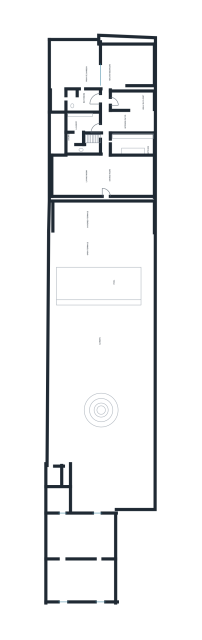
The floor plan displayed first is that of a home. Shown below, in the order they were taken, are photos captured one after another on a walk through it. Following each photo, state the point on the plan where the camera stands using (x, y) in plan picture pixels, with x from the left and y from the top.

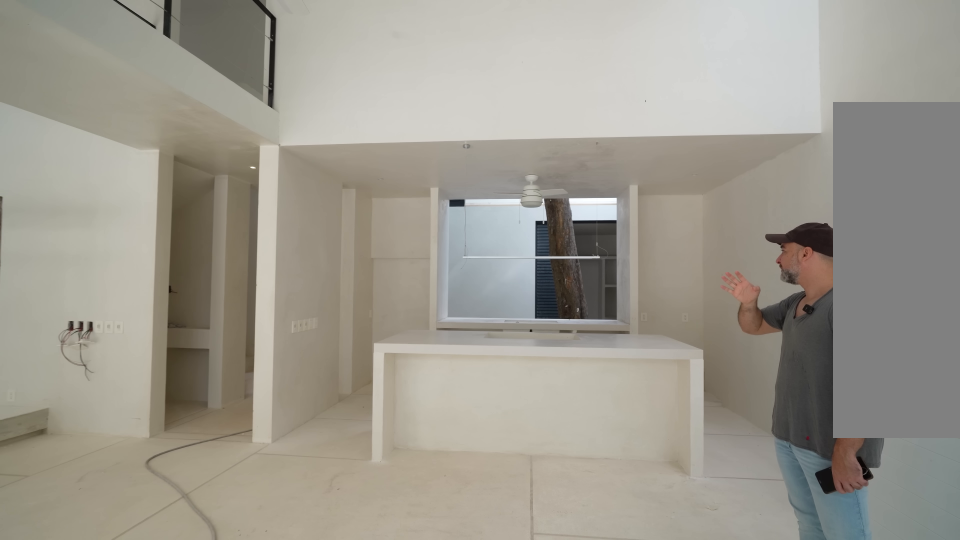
(140, 174)
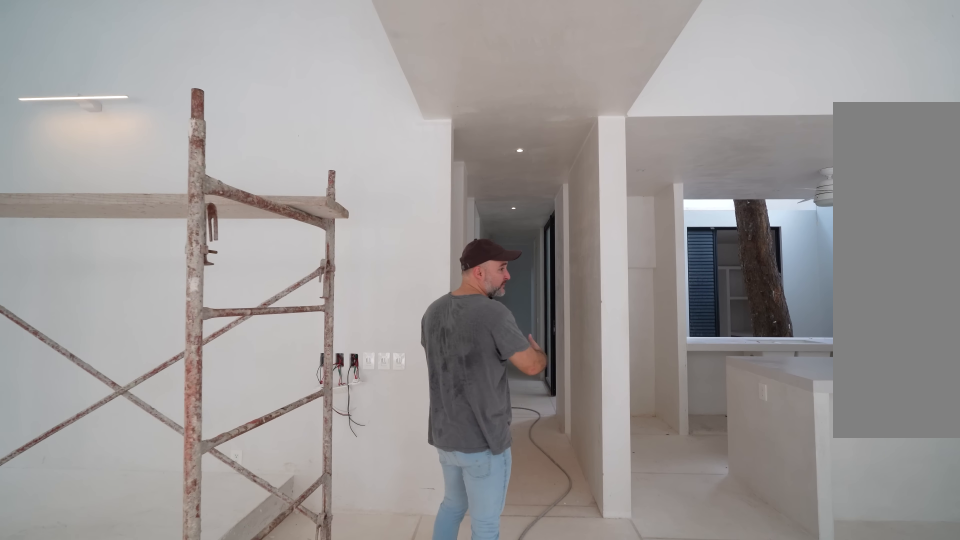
(100, 176)
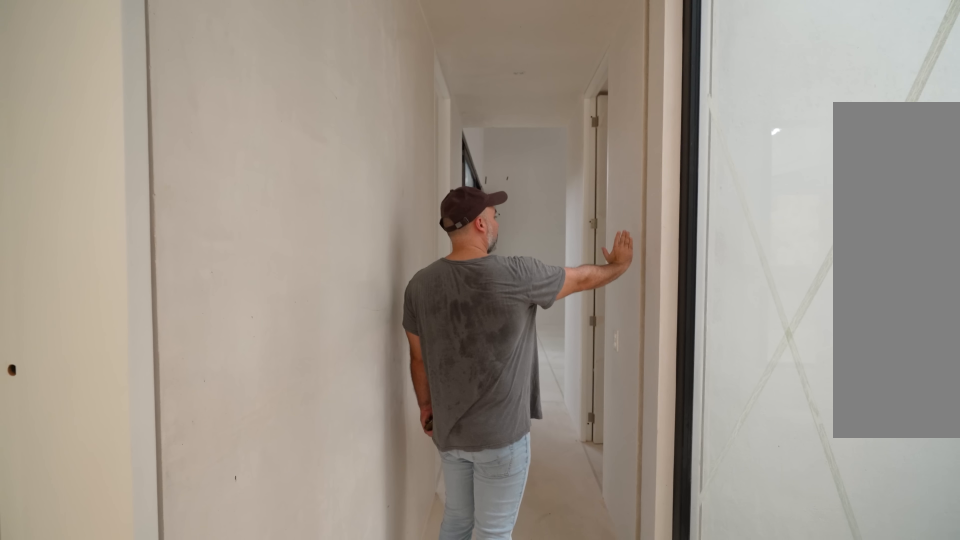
(104, 126)
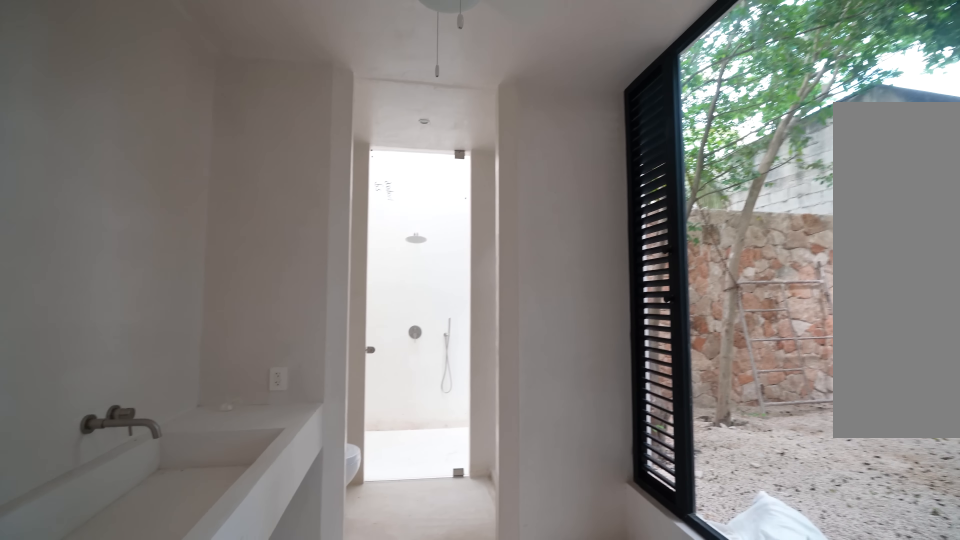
(104, 102)
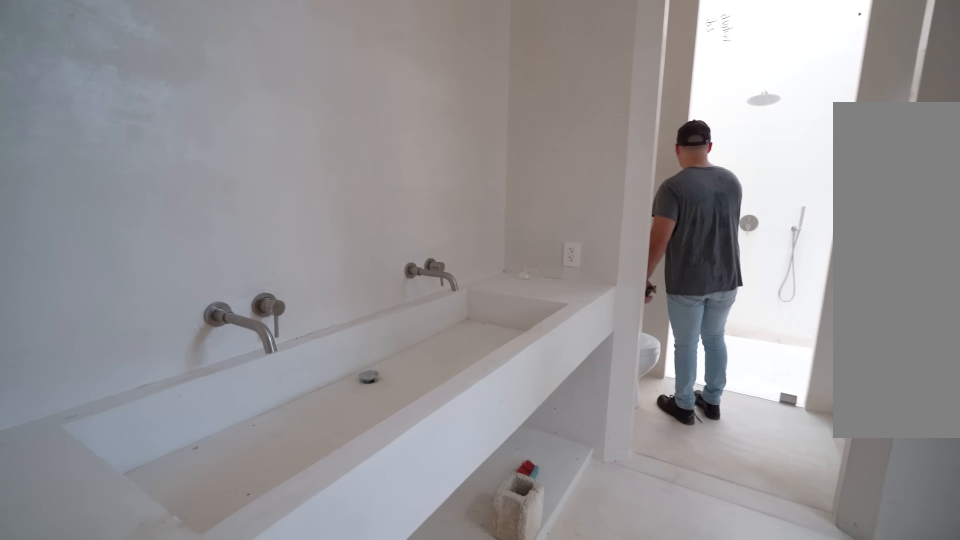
(100, 100)
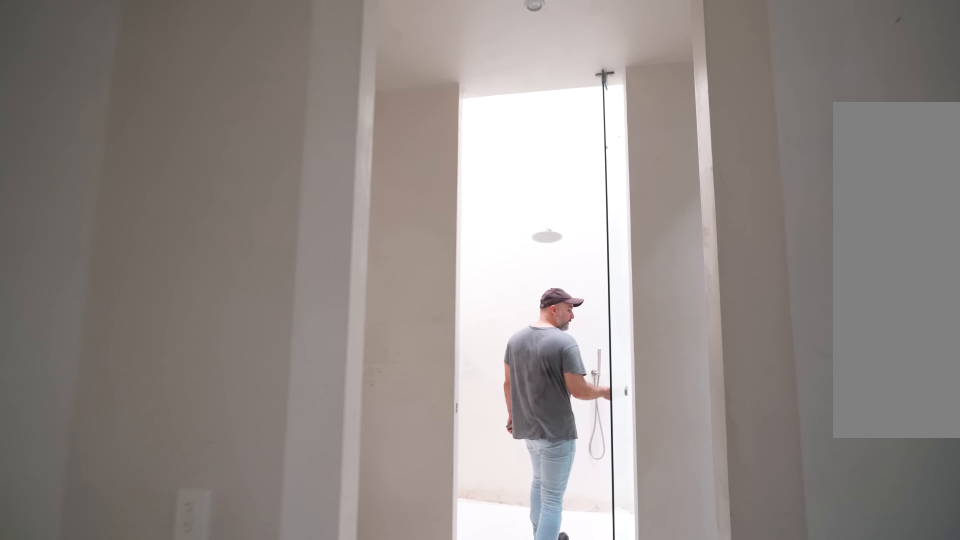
(94, 100)
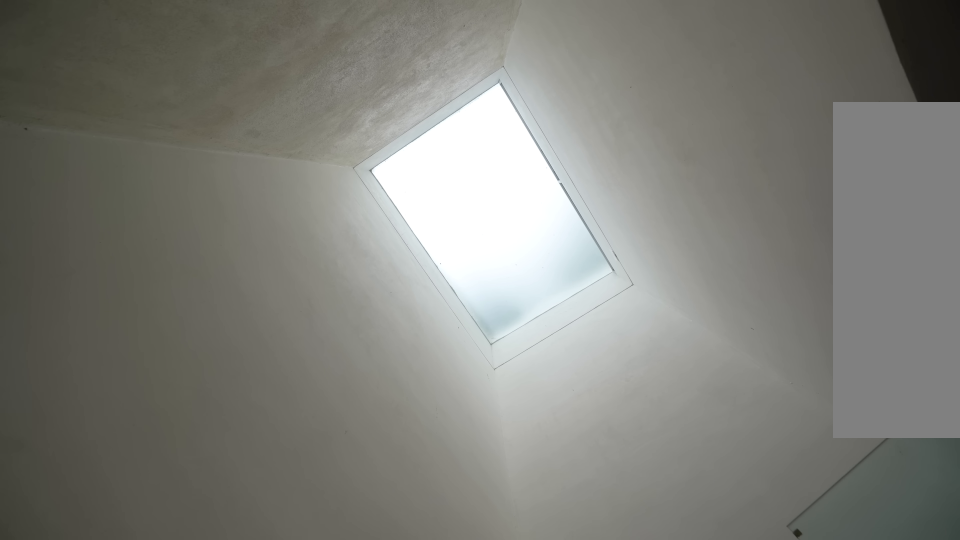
(60, 98)
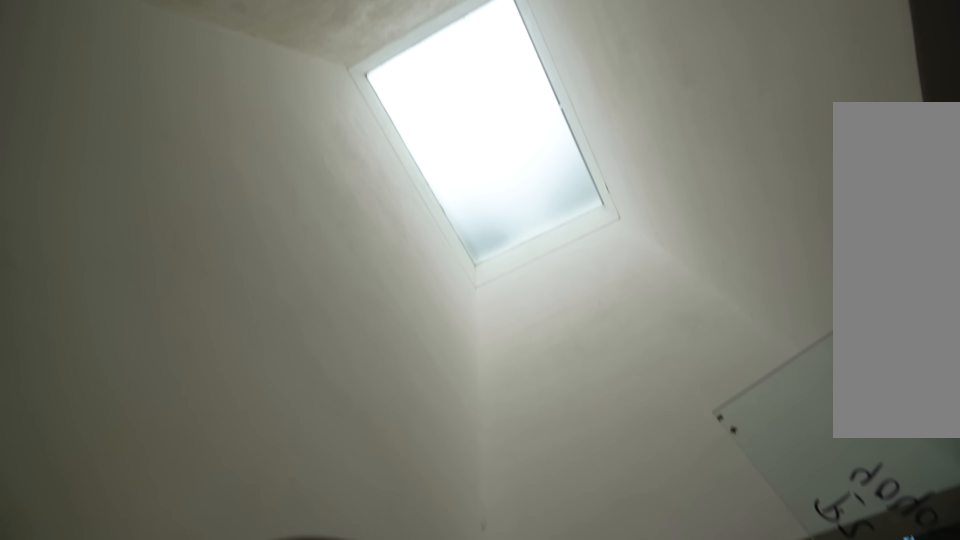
(60, 98)
